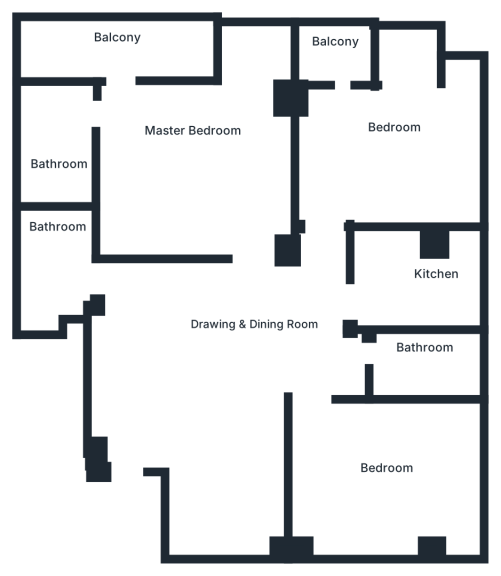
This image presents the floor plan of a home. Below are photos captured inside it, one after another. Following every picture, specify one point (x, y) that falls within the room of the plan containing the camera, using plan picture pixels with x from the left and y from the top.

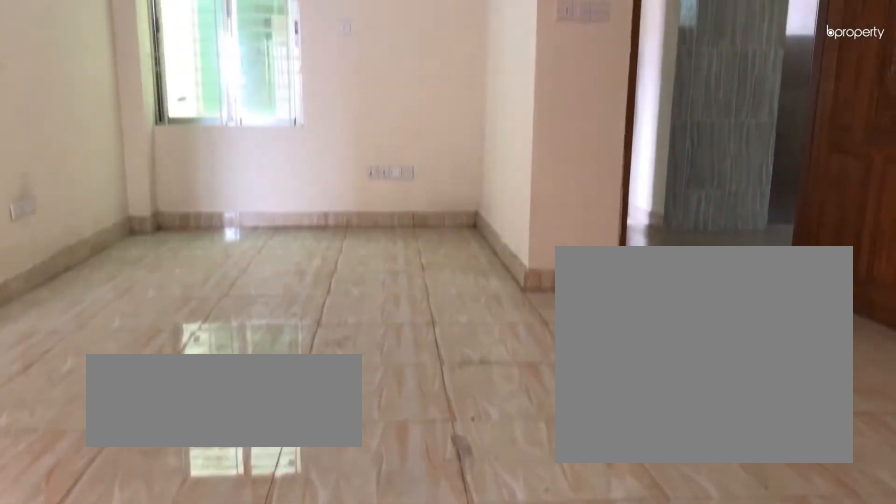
(258, 333)
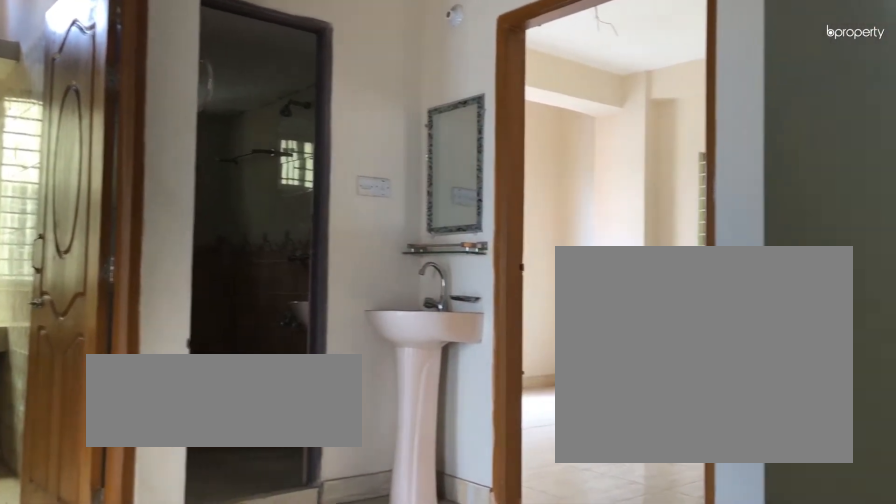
(258, 331)
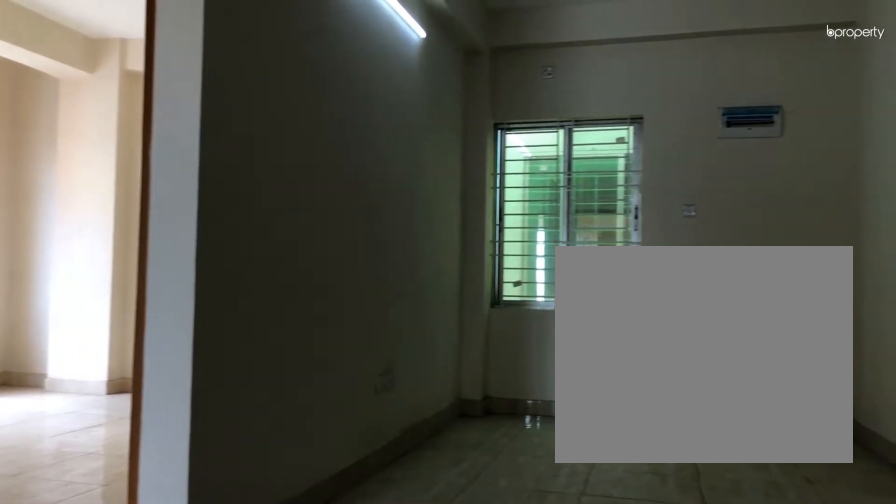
(258, 331)
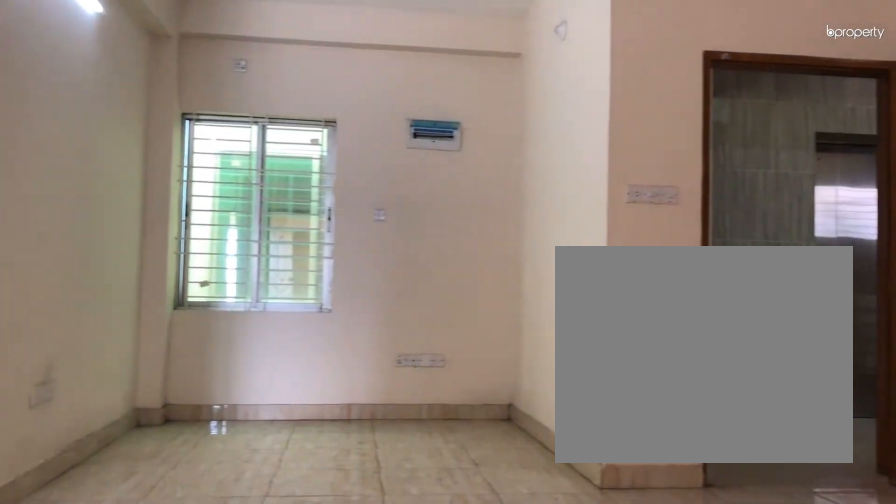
(258, 331)
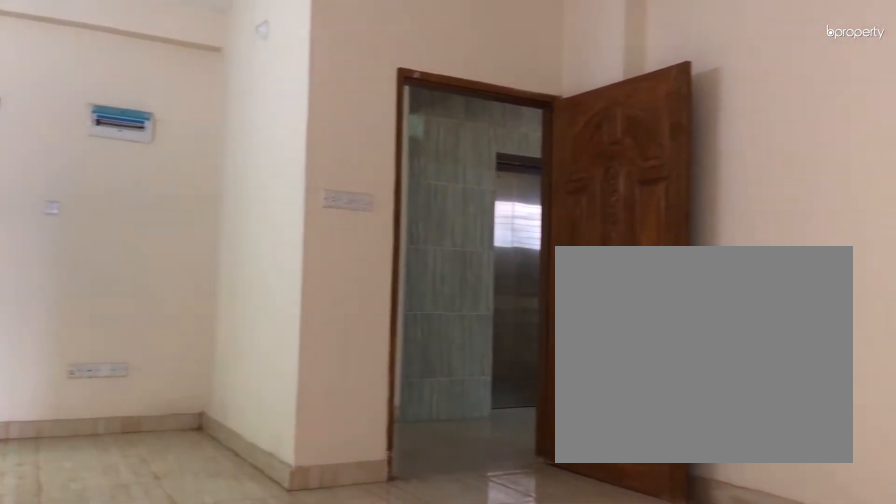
(258, 331)
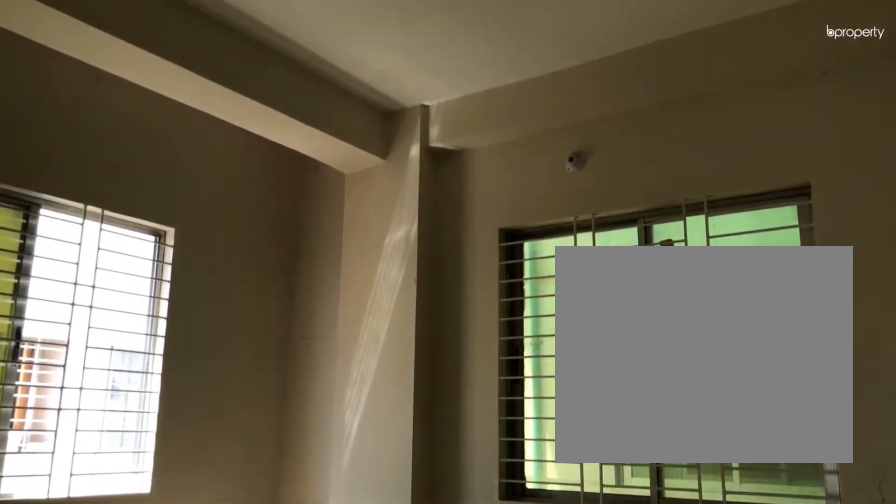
(391, 462)
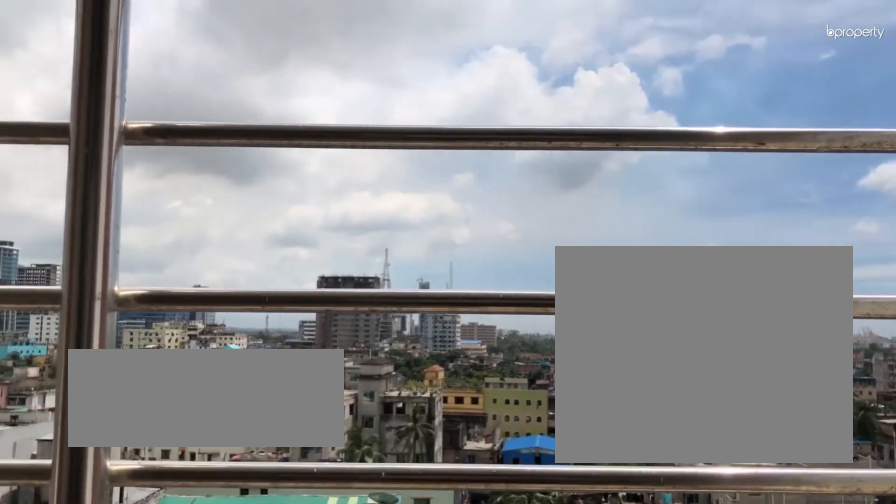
(340, 53)
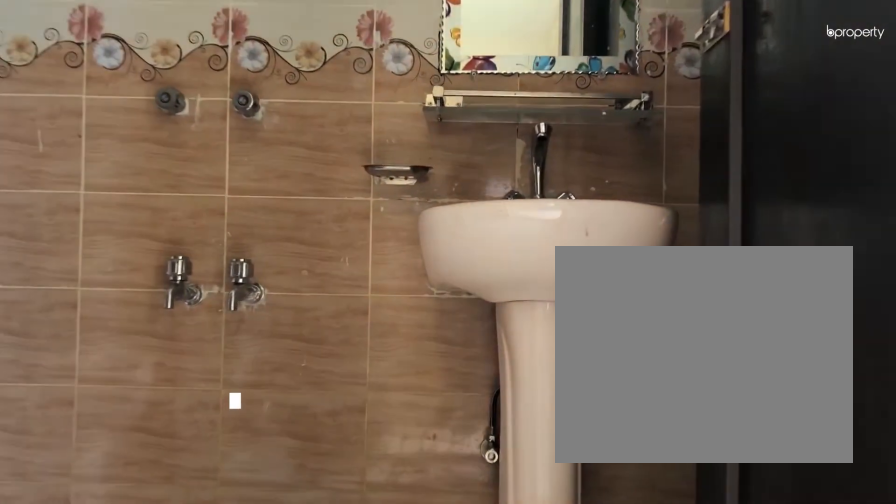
(68, 154)
